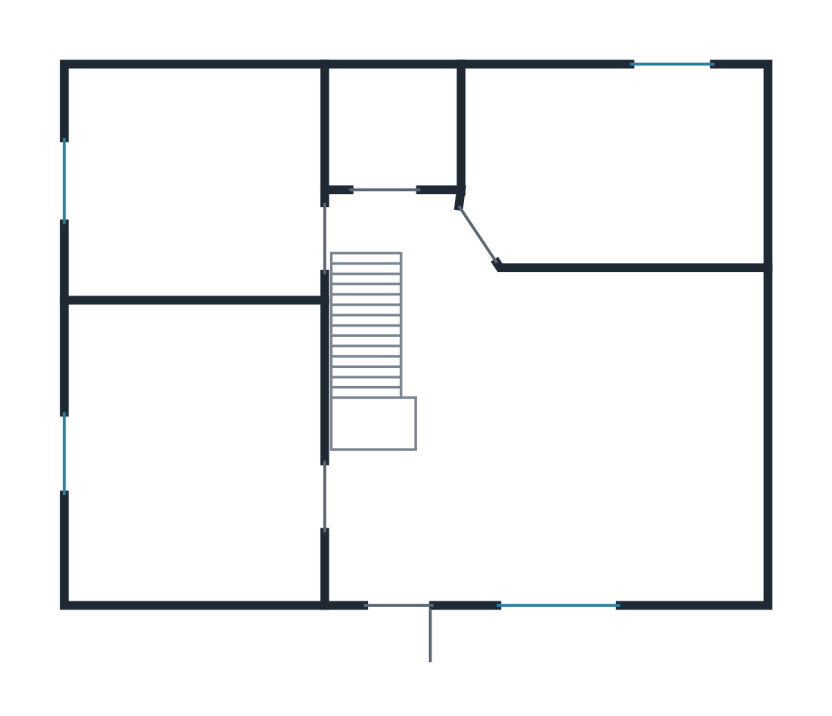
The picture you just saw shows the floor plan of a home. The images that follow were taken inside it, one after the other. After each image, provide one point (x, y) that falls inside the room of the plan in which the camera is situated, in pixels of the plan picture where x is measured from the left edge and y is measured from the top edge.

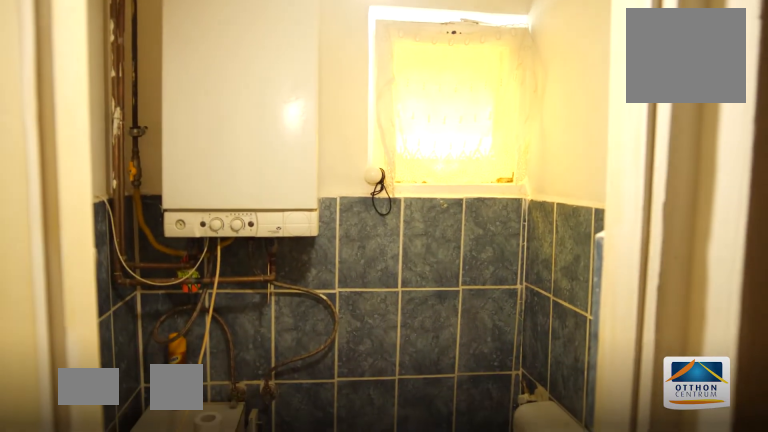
(383, 122)
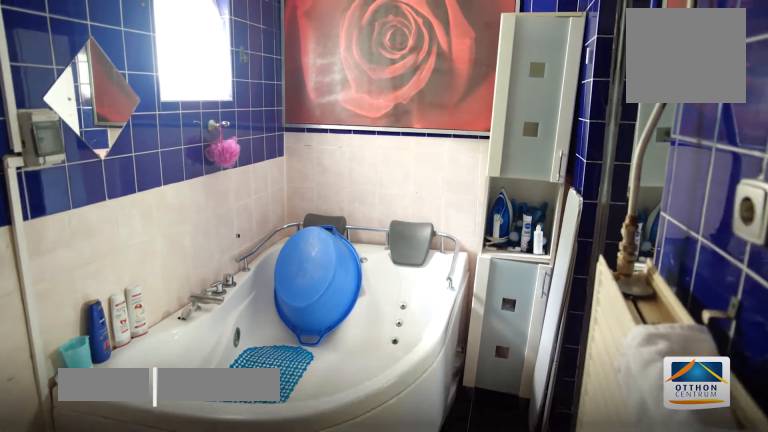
(606, 153)
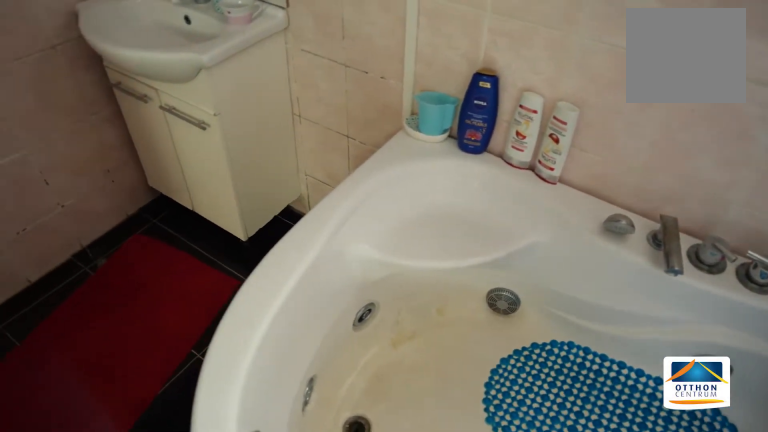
(608, 153)
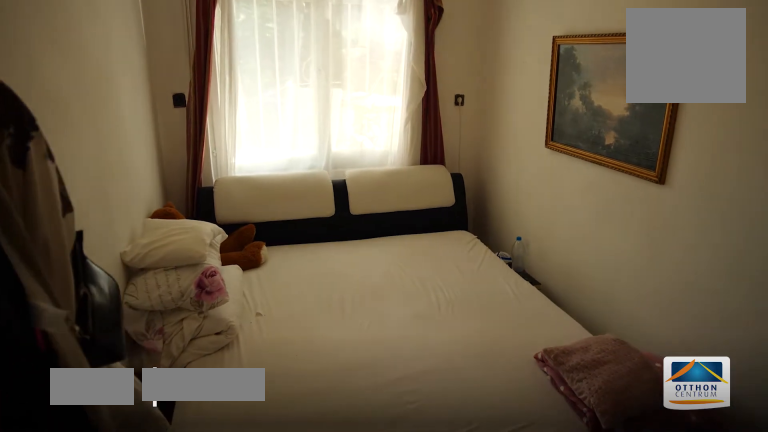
(190, 180)
